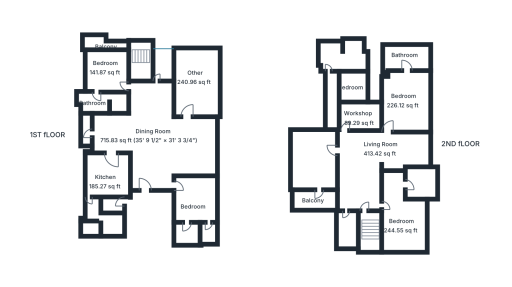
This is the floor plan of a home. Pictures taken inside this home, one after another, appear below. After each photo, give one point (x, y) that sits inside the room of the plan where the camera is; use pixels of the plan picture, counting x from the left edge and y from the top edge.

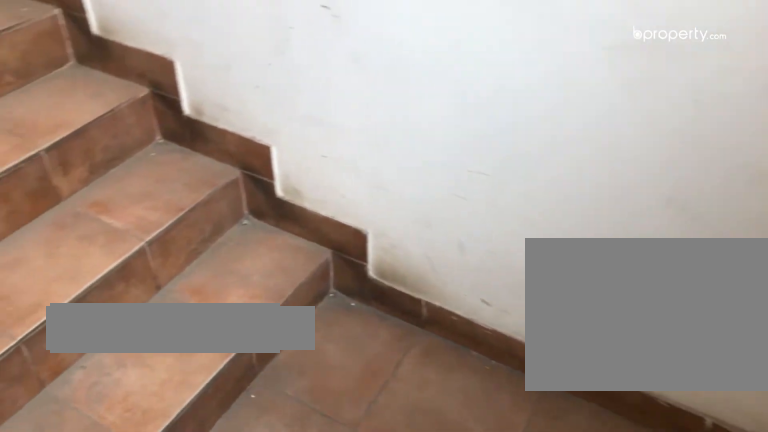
(367, 238)
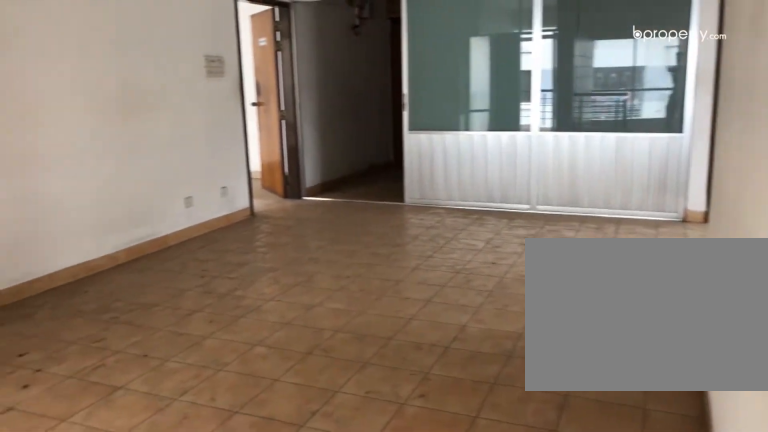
(362, 176)
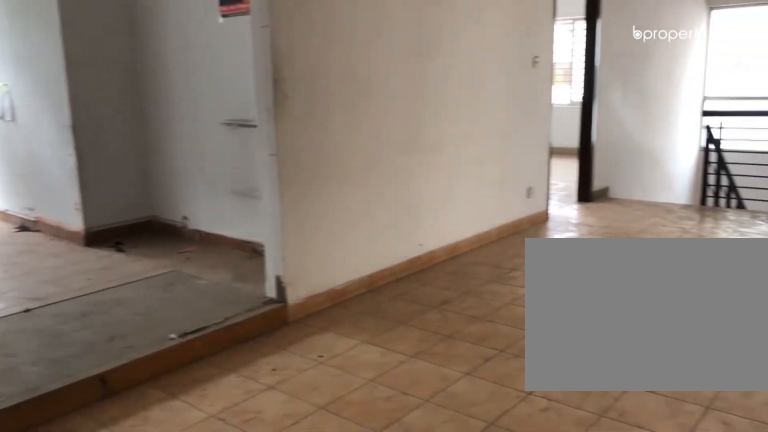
(362, 175)
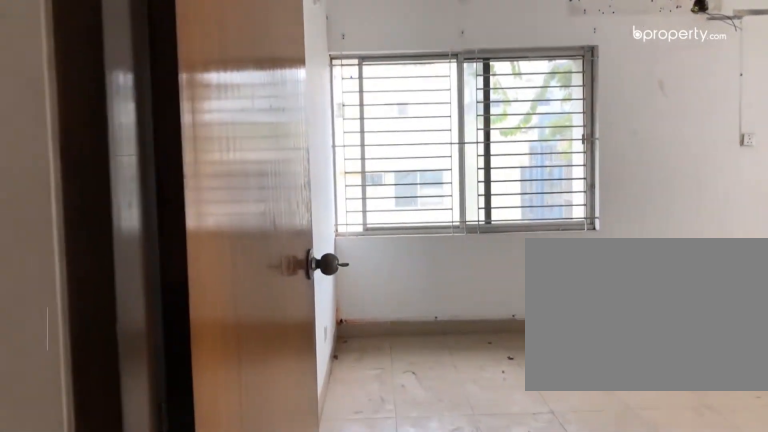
(407, 223)
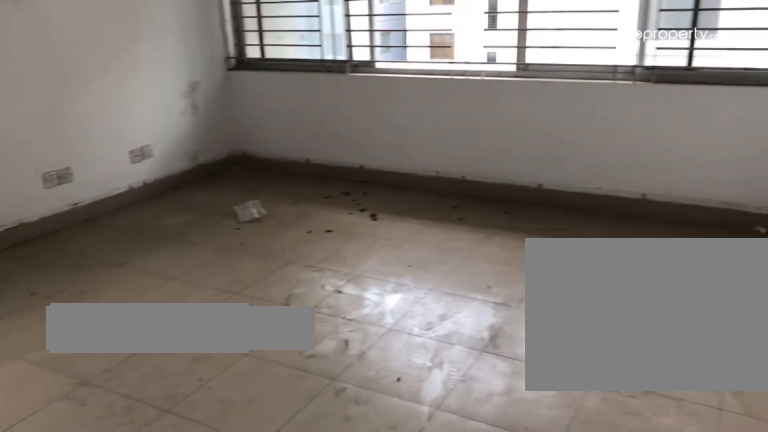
(407, 223)
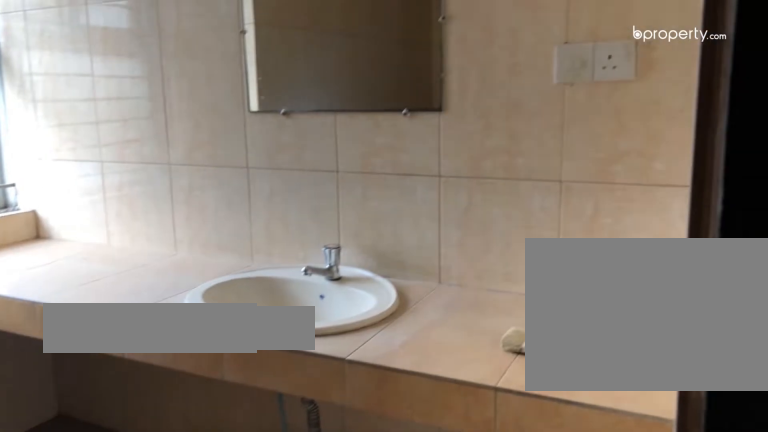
(422, 187)
